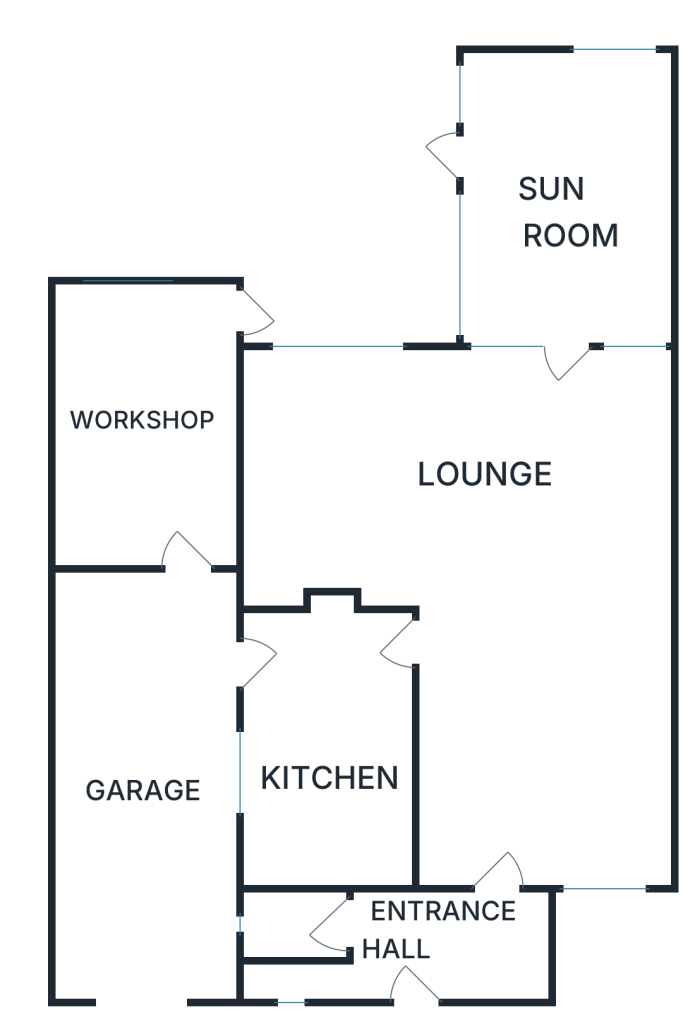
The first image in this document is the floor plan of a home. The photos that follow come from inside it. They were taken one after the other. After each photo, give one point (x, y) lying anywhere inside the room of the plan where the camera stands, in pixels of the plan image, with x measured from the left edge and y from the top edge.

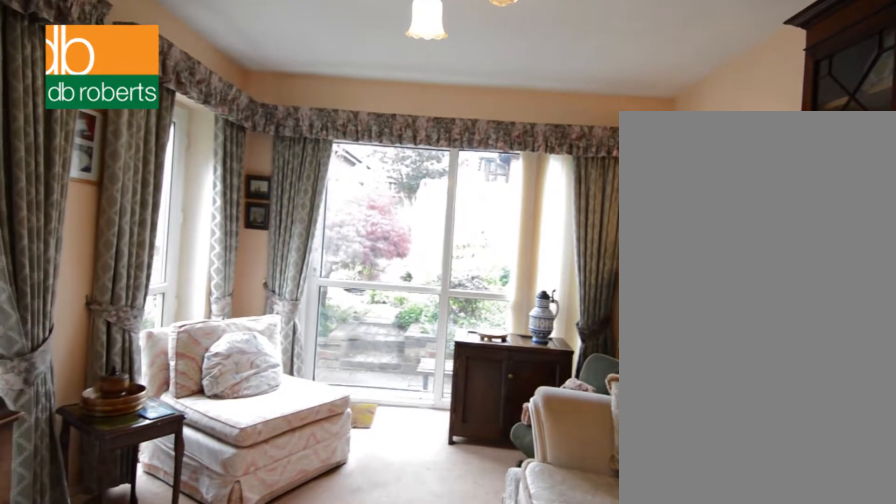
(566, 192)
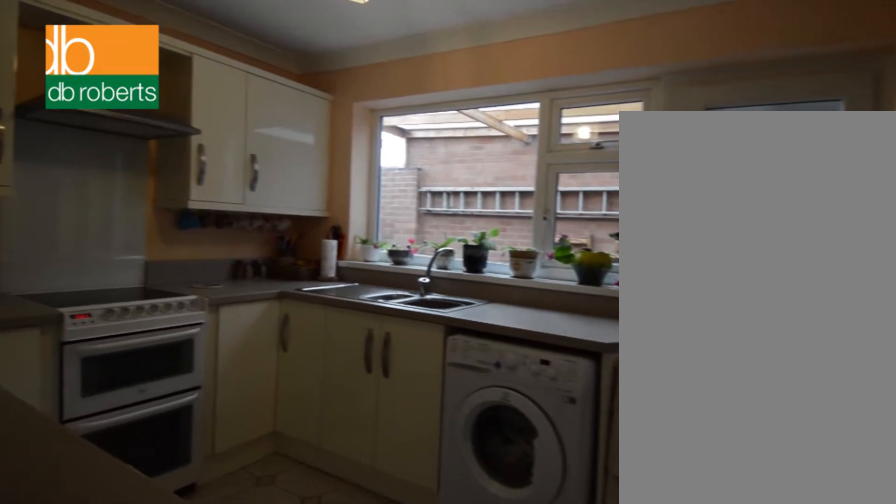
(326, 744)
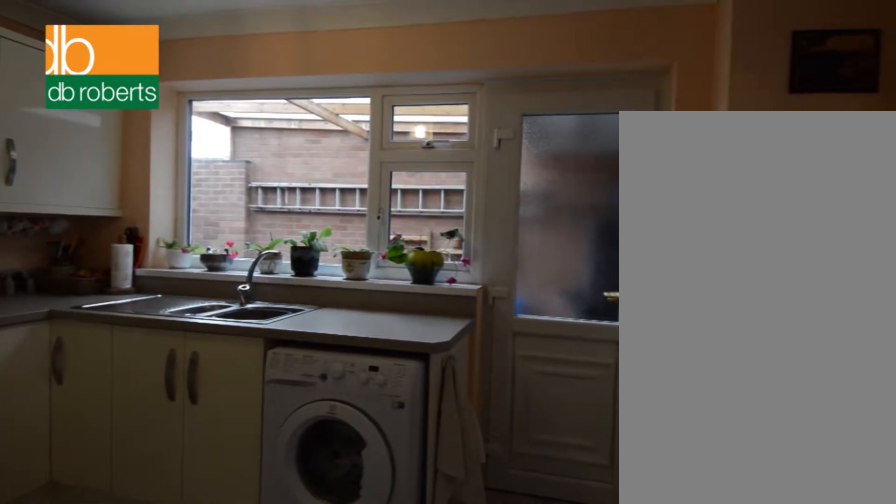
(326, 744)
